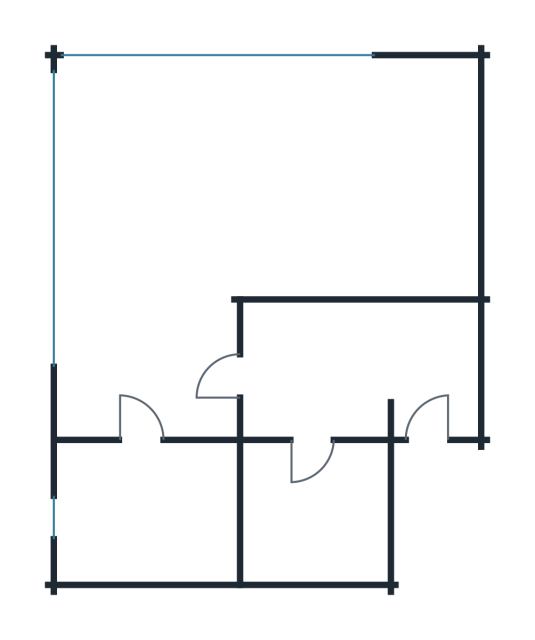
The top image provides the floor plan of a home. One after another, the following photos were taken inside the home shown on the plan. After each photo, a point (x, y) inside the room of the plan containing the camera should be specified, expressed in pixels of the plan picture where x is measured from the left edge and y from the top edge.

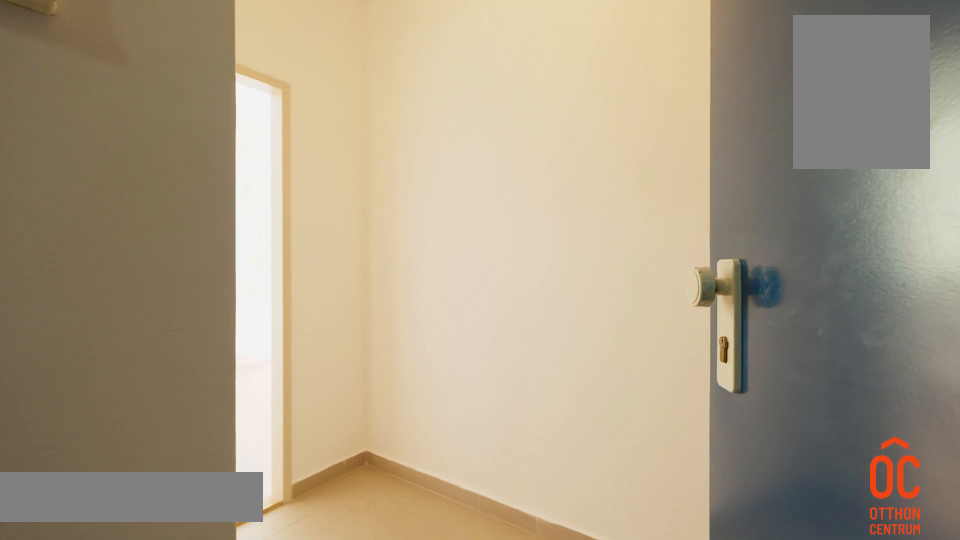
(345, 370)
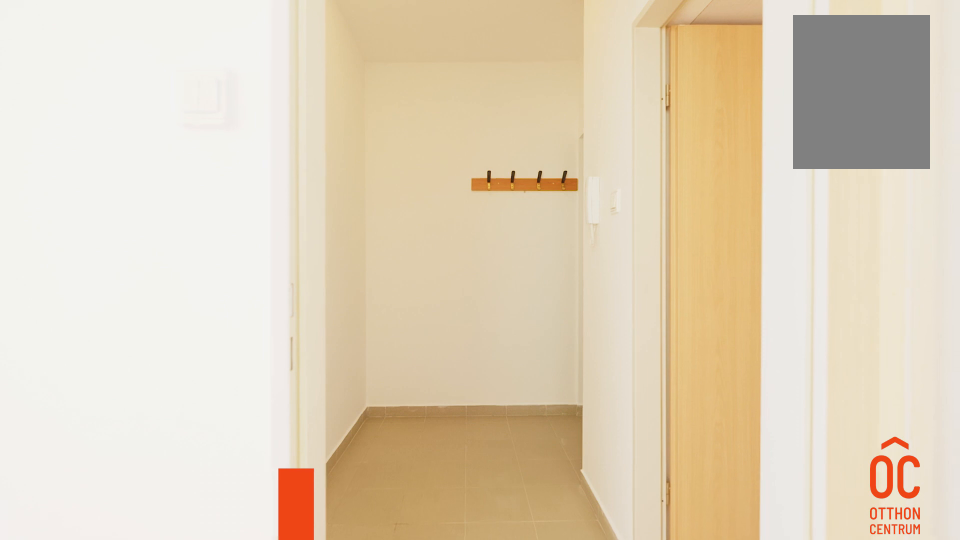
(345, 370)
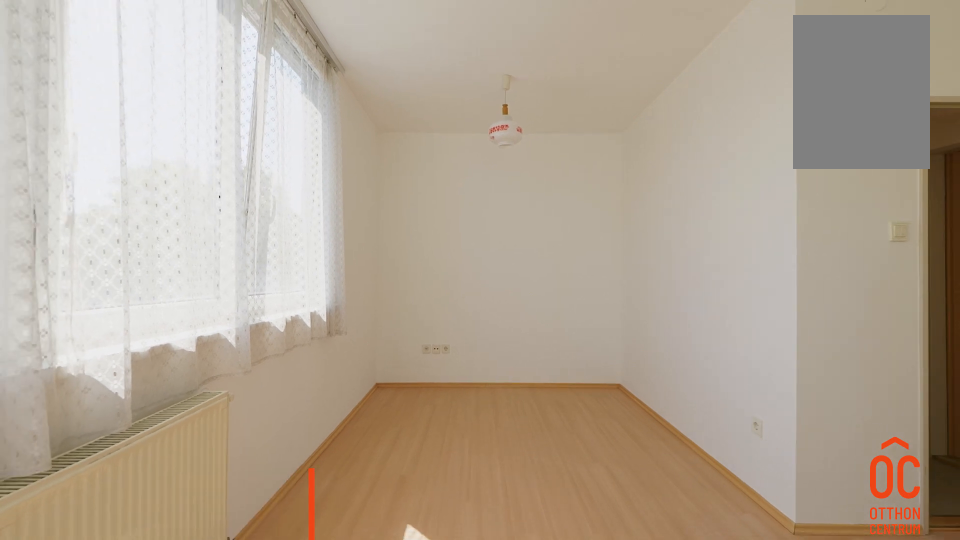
(178, 198)
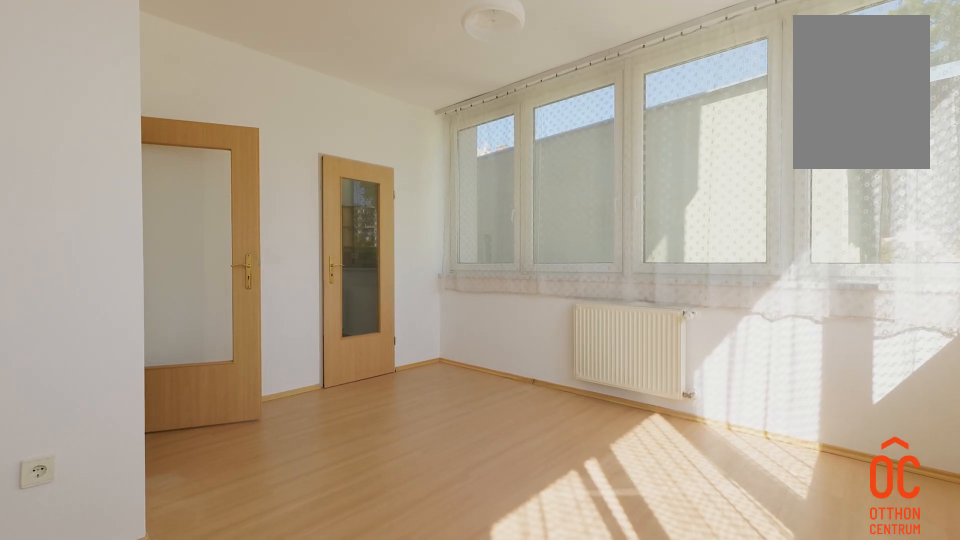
(177, 198)
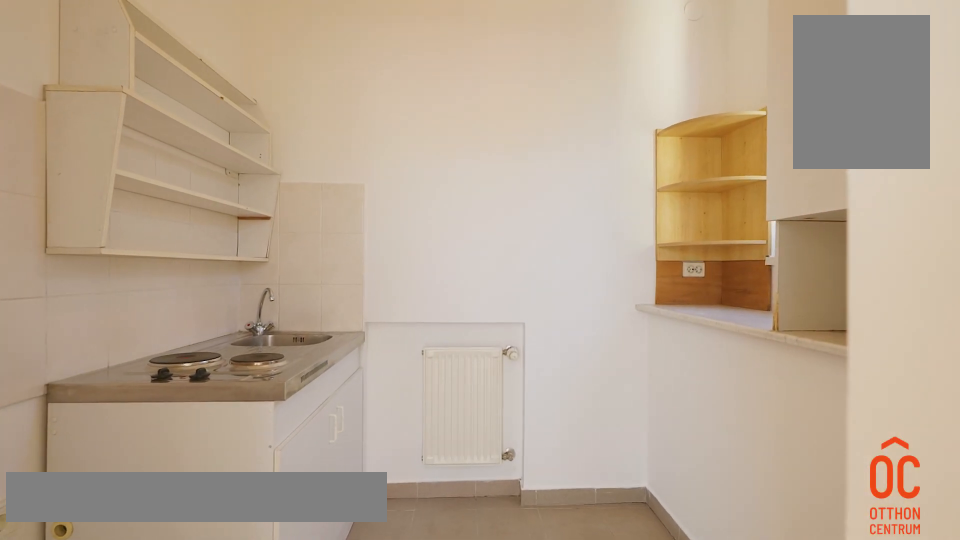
(178, 514)
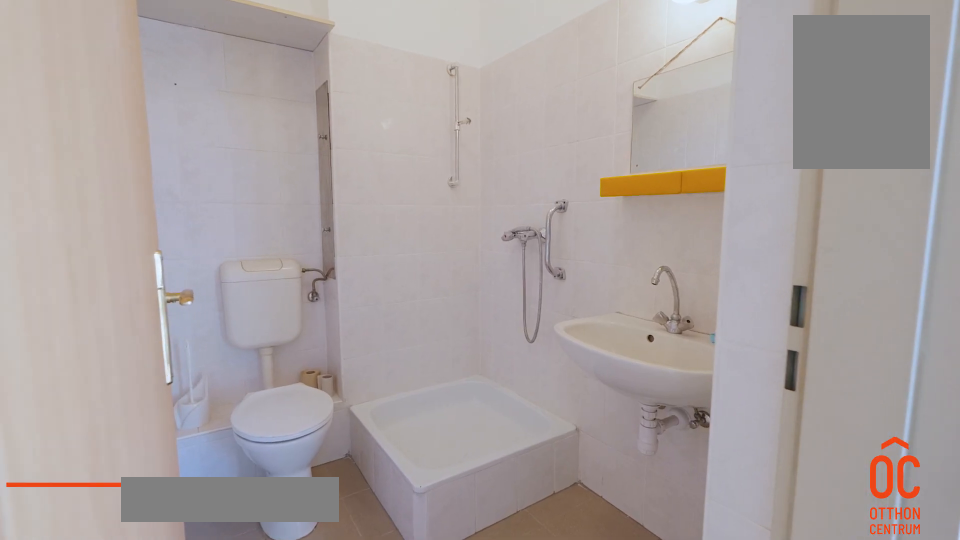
(317, 514)
